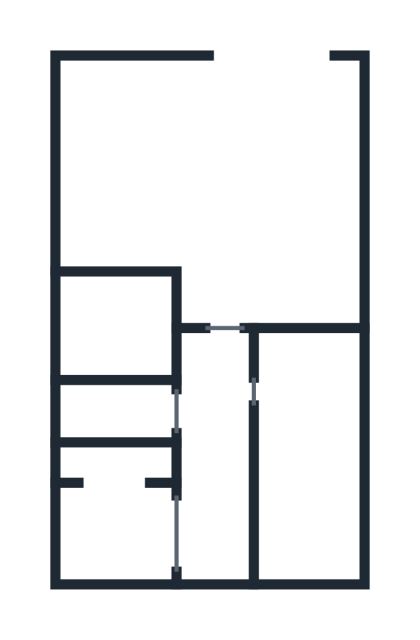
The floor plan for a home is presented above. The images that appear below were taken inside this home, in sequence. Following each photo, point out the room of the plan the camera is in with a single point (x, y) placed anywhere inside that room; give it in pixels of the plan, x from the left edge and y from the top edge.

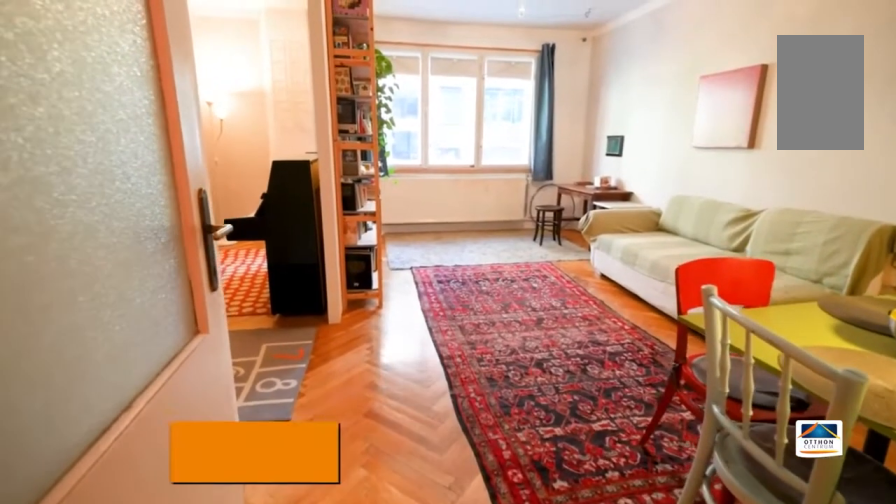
(206, 154)
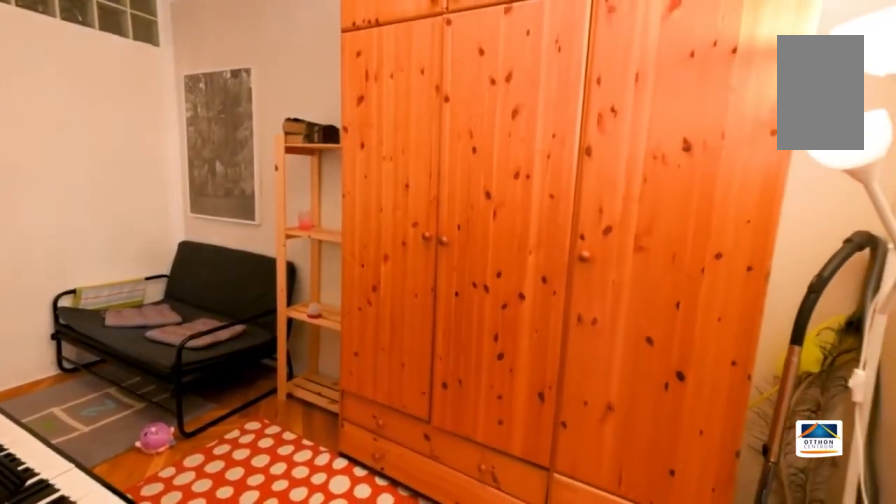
(206, 158)
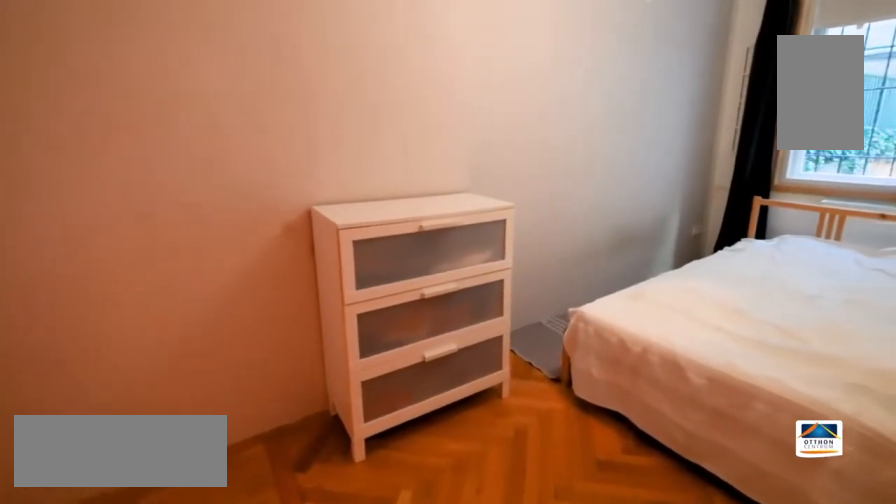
(310, 454)
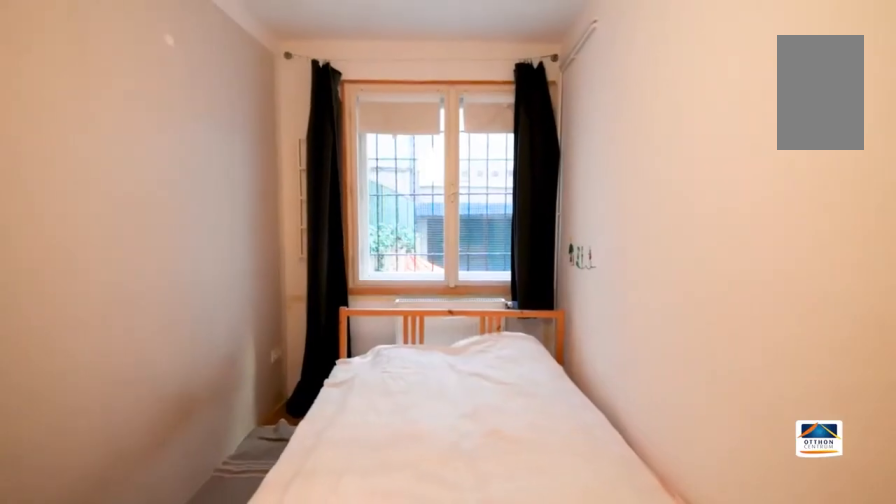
(308, 455)
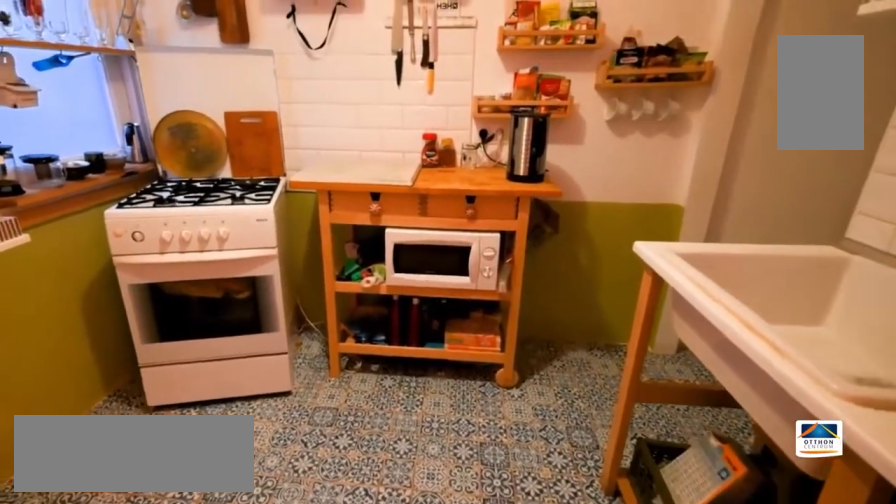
(123, 539)
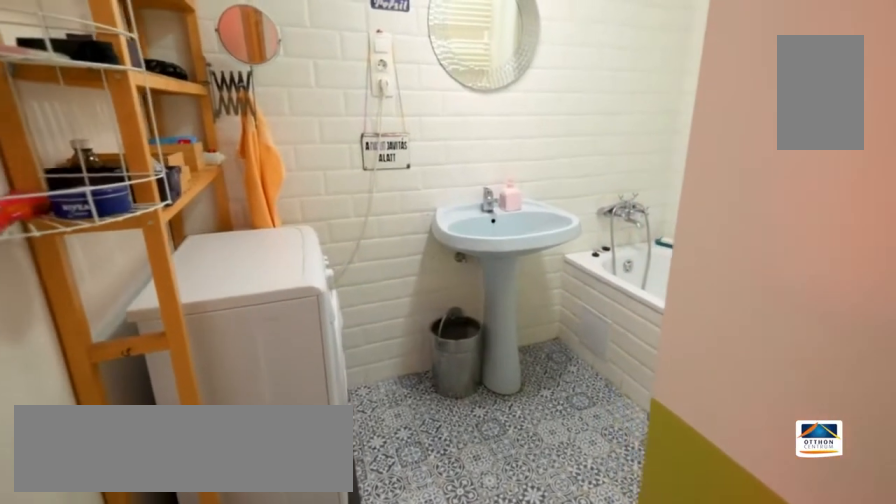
(118, 331)
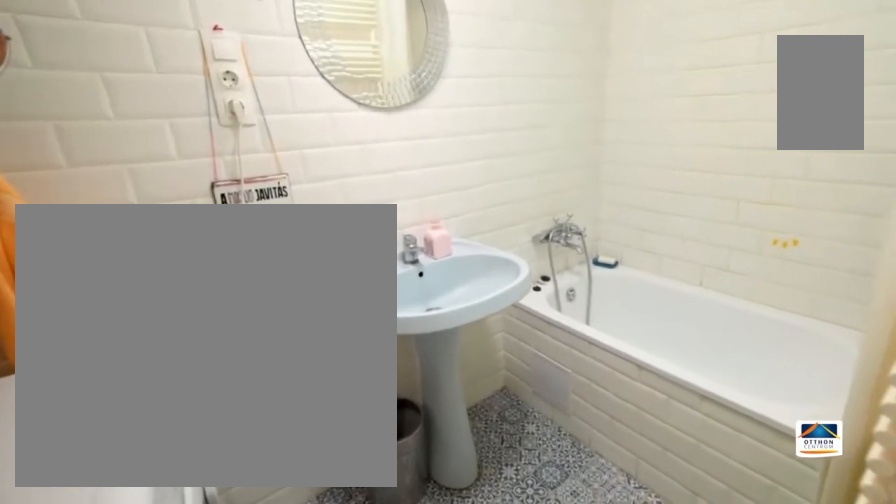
(110, 336)
